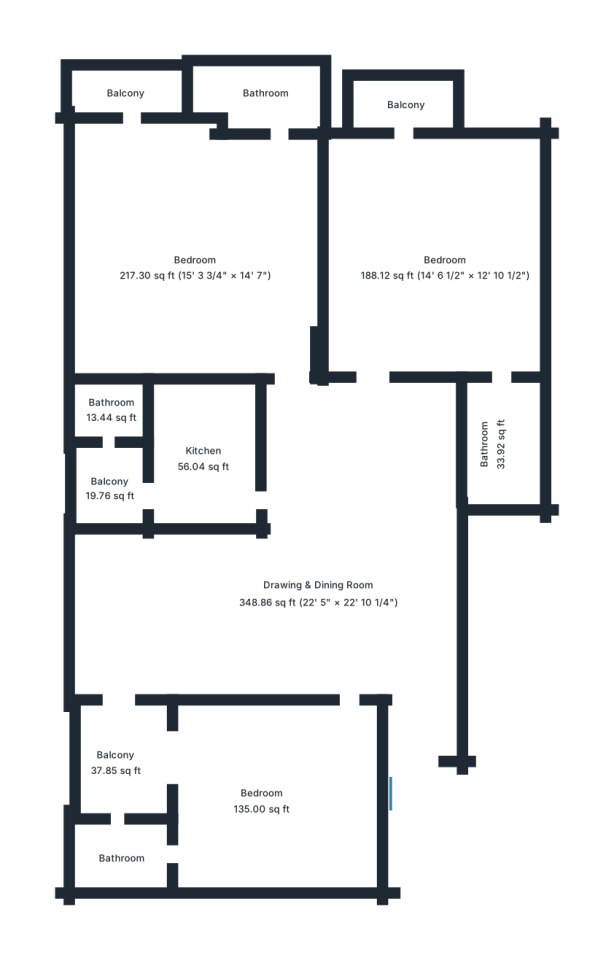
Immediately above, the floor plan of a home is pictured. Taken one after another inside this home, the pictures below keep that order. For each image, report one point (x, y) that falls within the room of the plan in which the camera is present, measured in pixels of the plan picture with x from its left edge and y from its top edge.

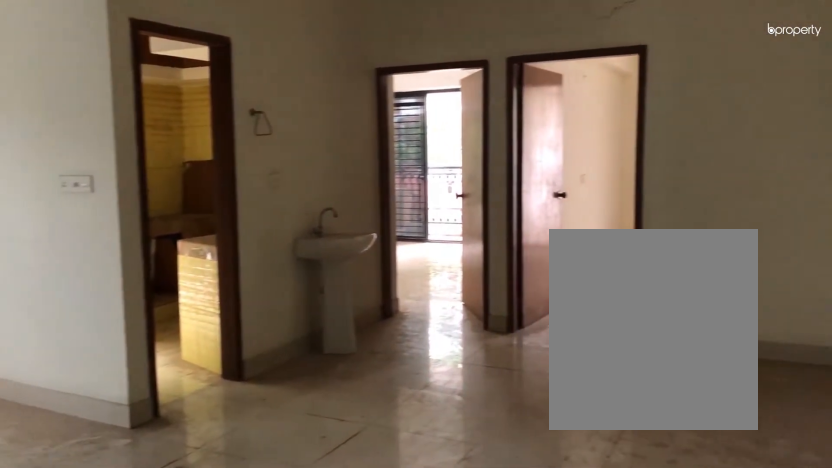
(319, 595)
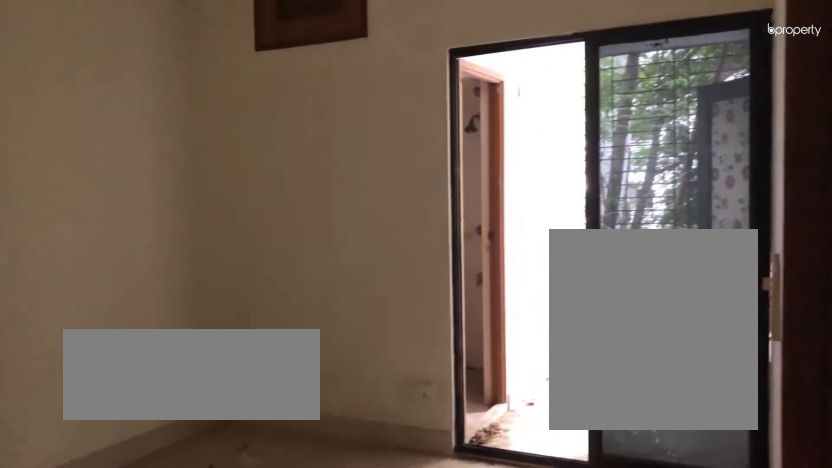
(255, 806)
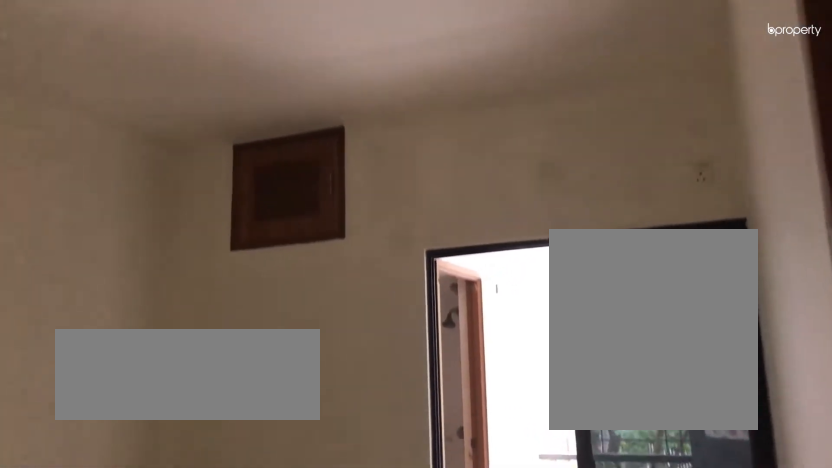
(255, 806)
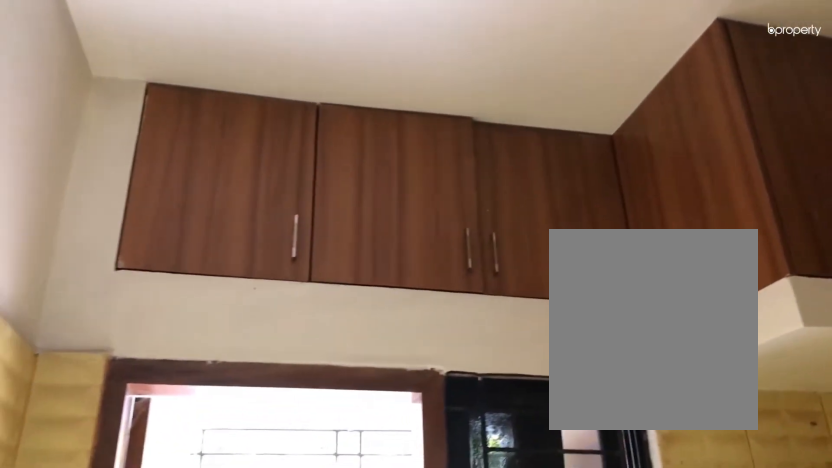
(202, 447)
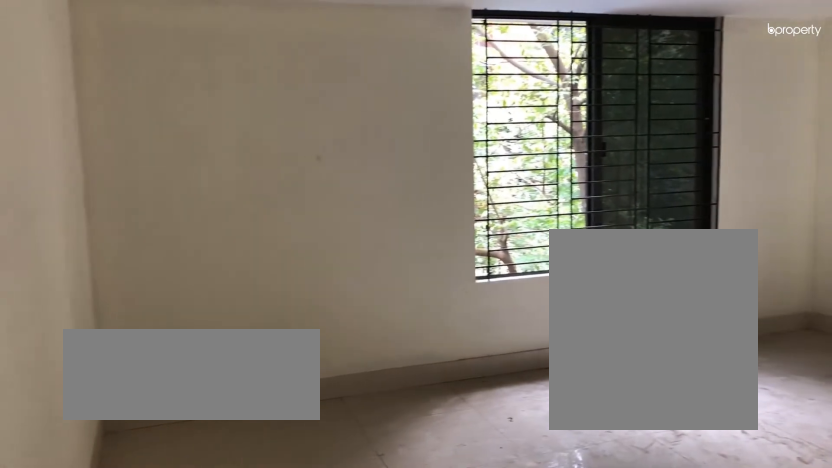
(193, 265)
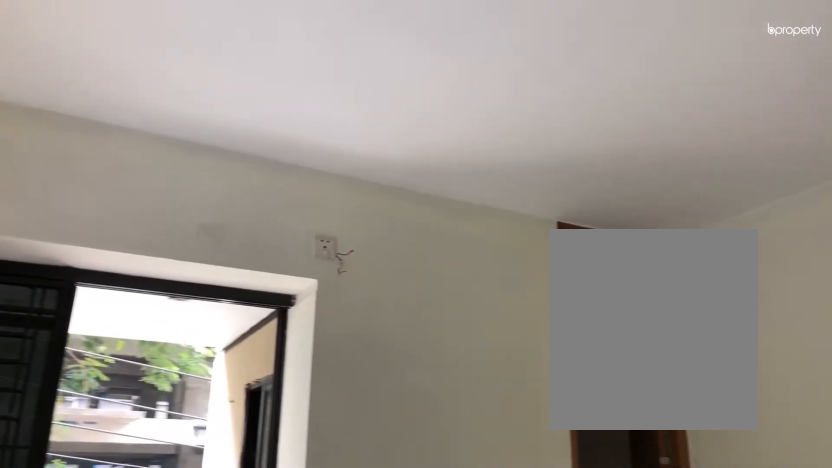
(193, 265)
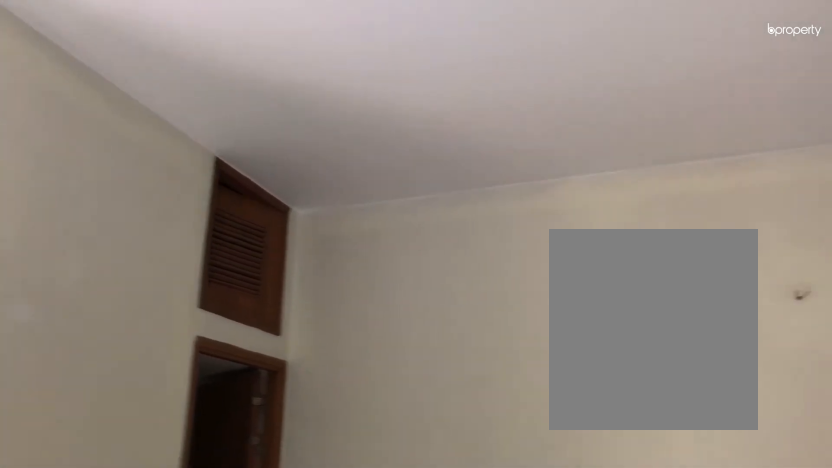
(193, 265)
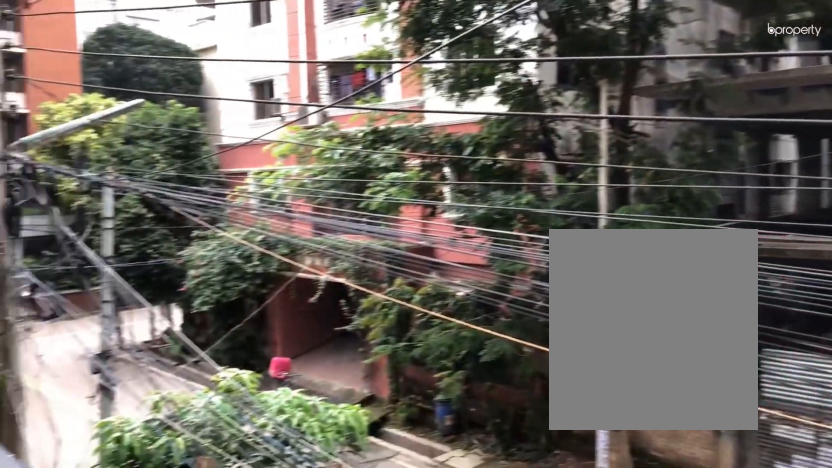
(410, 106)
